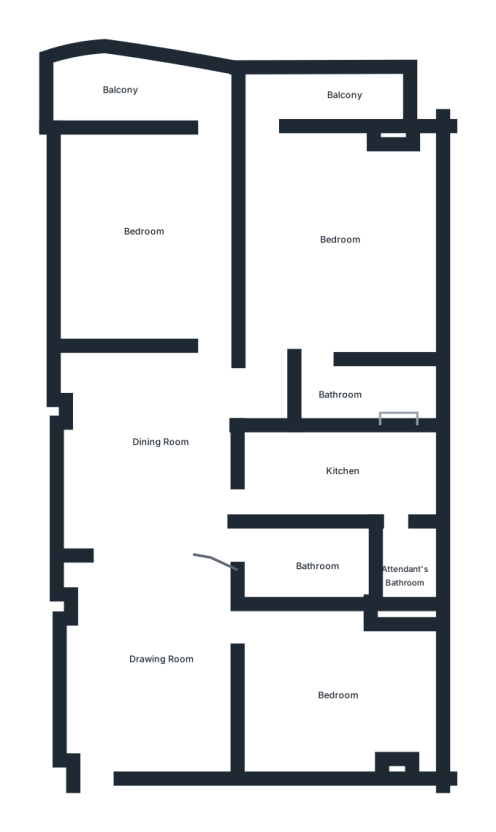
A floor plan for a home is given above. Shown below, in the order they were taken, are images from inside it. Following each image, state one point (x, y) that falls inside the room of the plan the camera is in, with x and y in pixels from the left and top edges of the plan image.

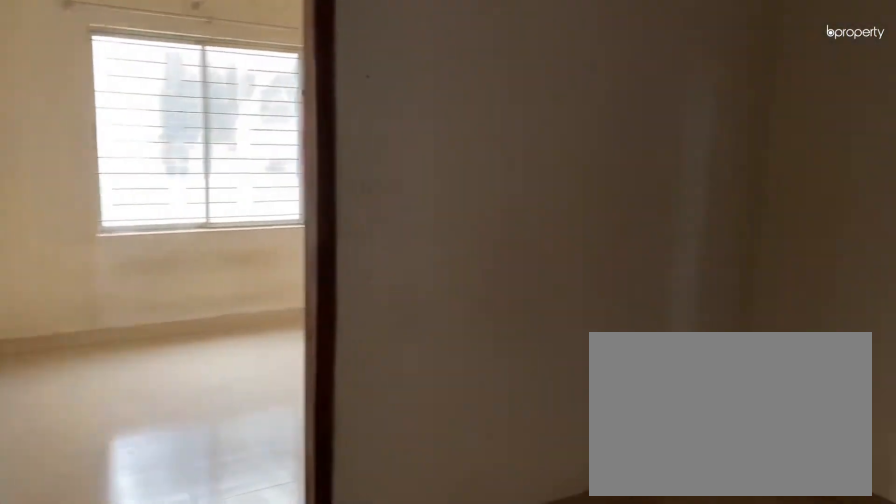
(170, 668)
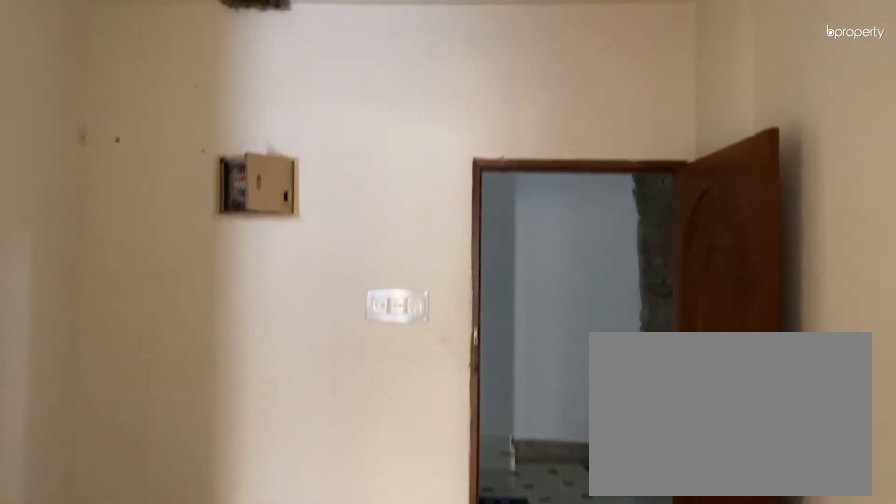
(170, 668)
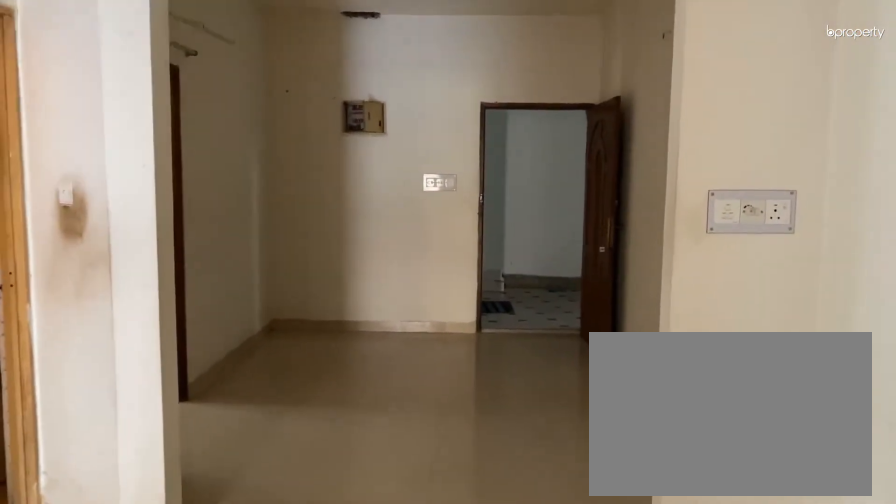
(153, 441)
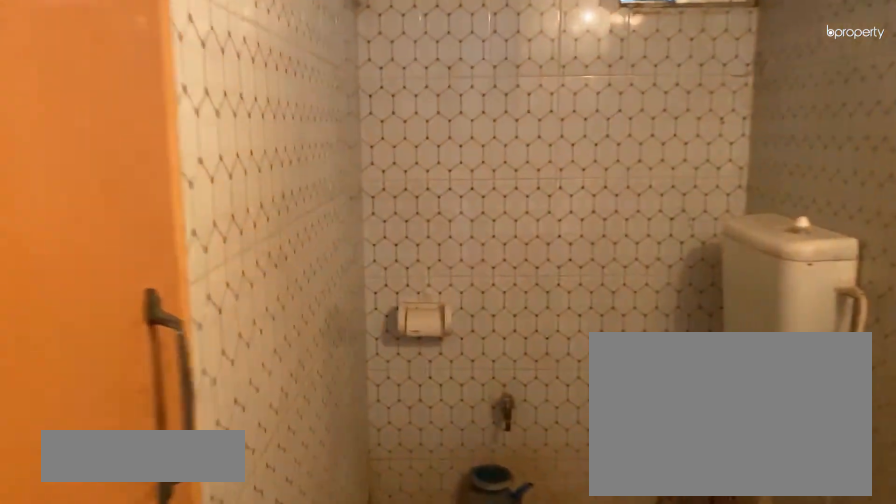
(312, 571)
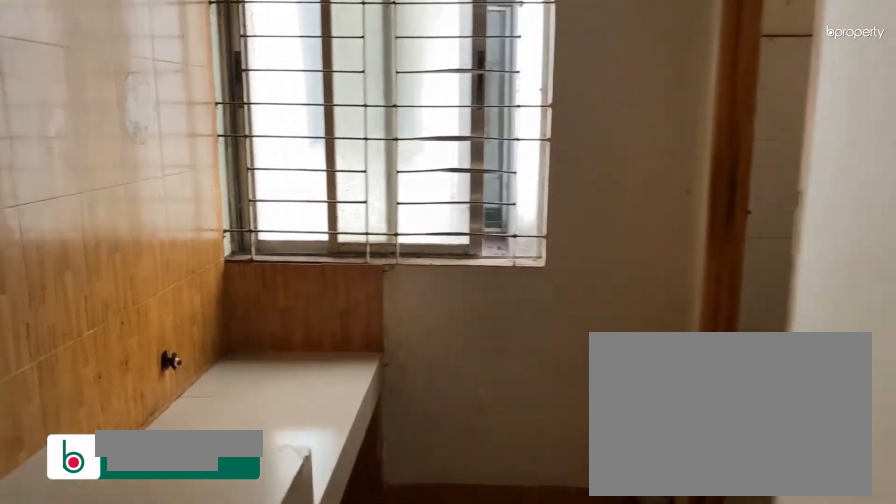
(340, 464)
